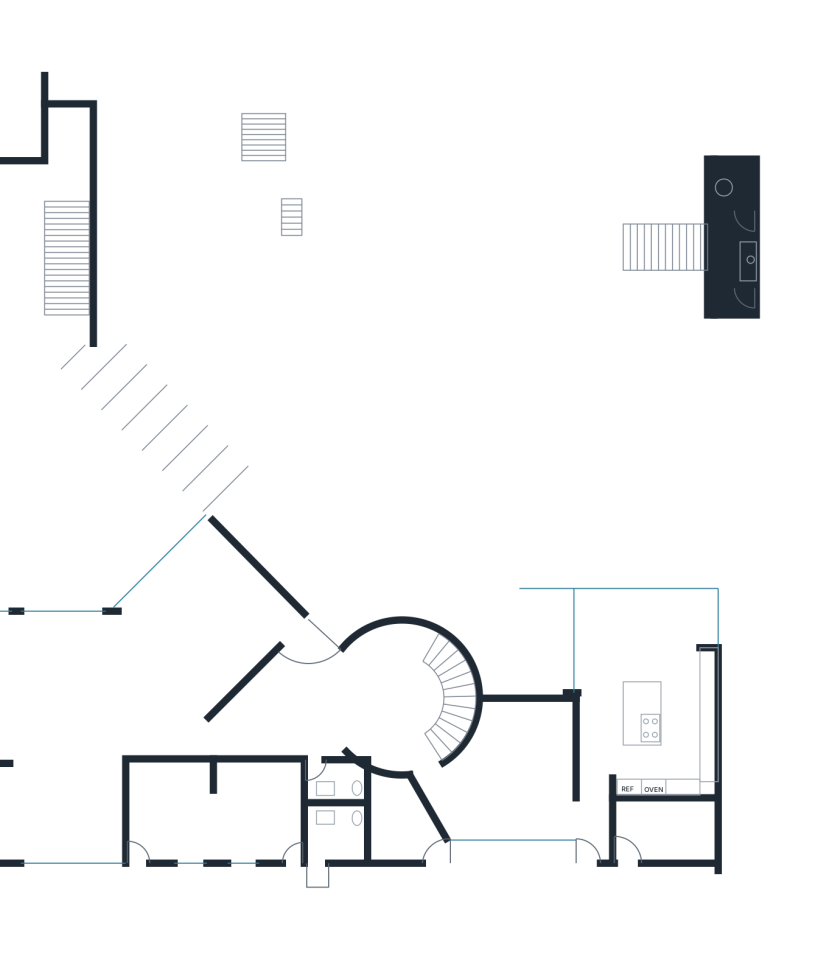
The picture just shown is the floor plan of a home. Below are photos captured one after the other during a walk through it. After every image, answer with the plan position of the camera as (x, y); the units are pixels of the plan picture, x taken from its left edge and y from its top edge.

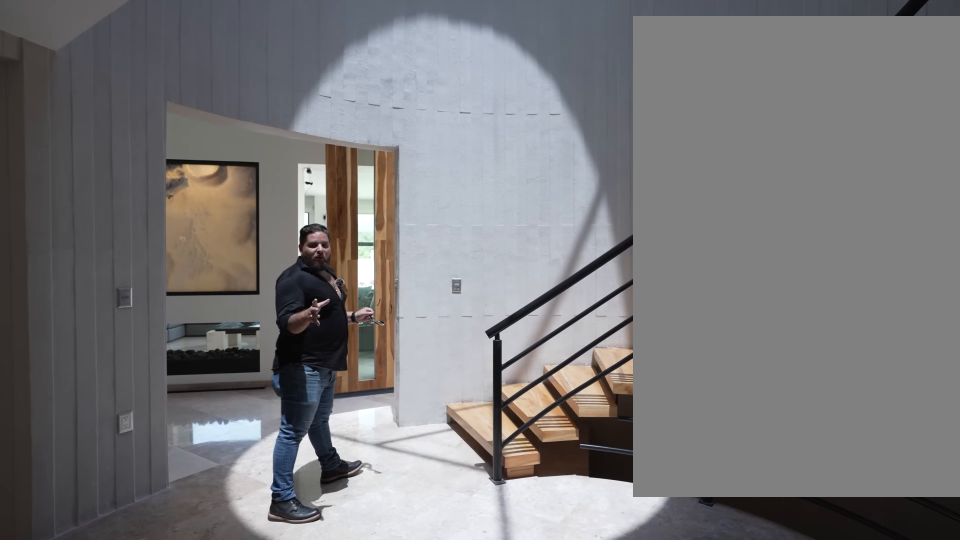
(375, 736)
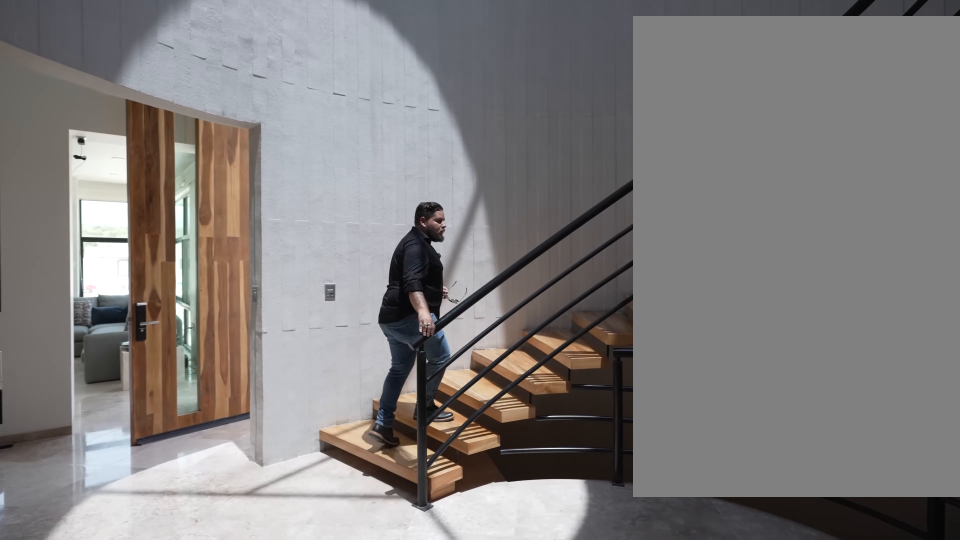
(367, 710)
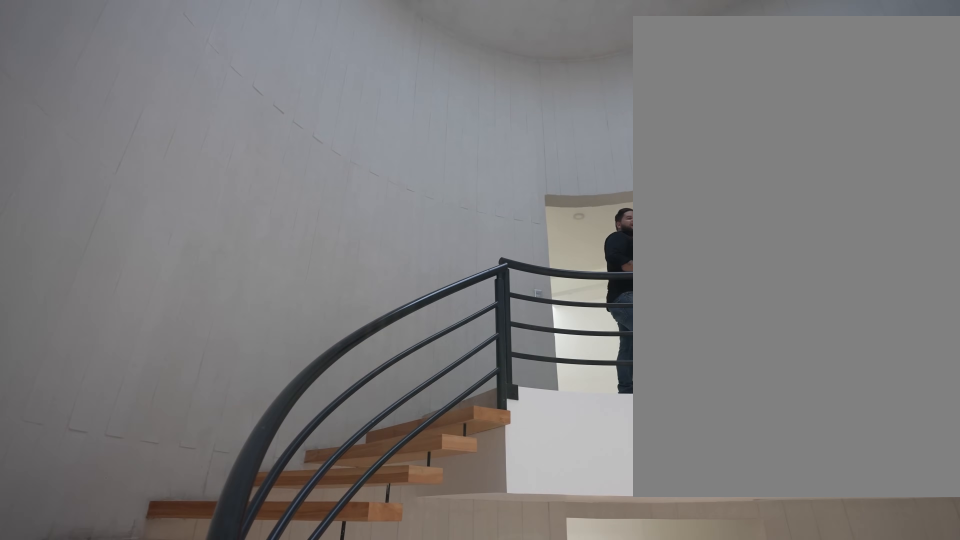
(366, 691)
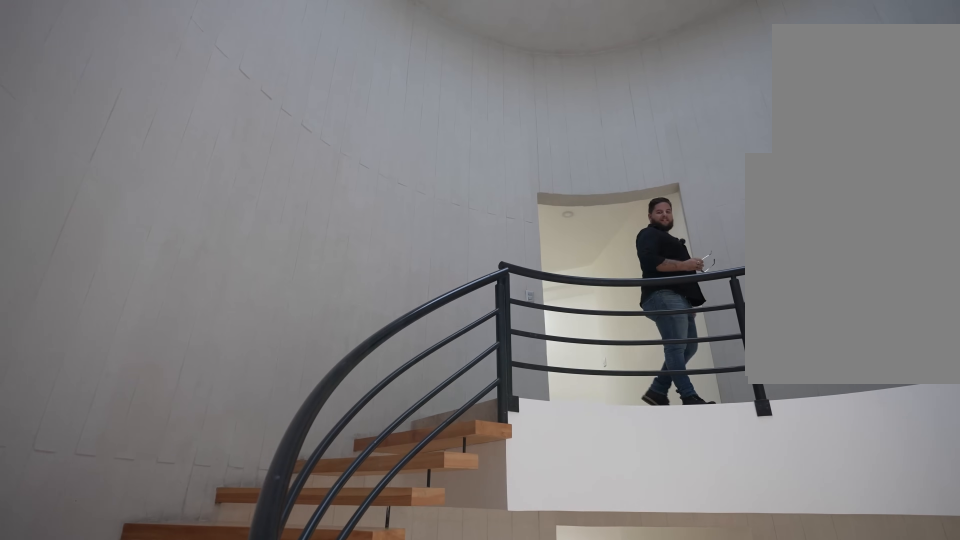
(367, 683)
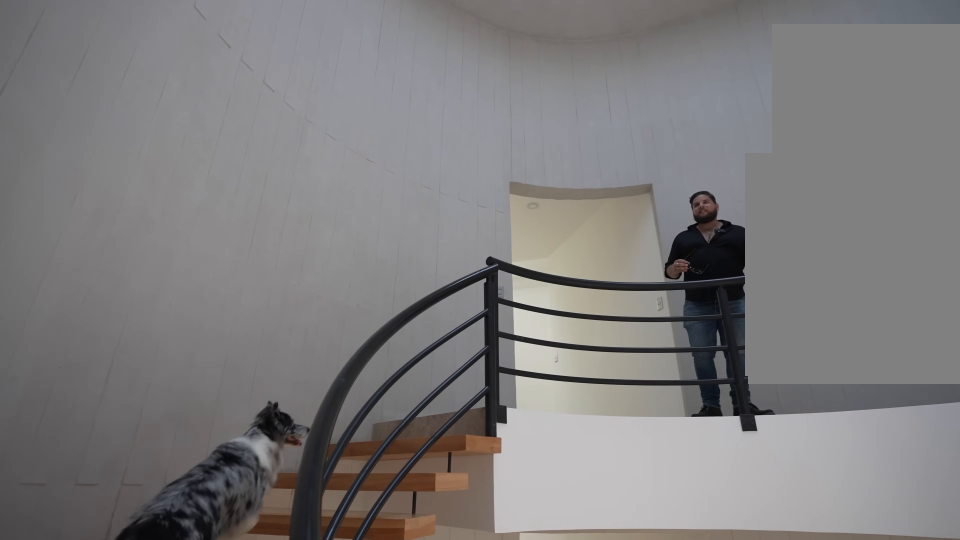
(385, 657)
